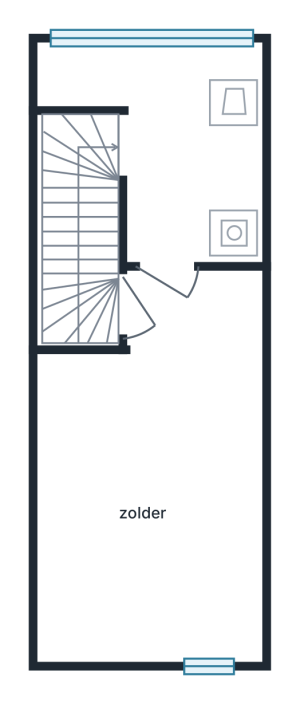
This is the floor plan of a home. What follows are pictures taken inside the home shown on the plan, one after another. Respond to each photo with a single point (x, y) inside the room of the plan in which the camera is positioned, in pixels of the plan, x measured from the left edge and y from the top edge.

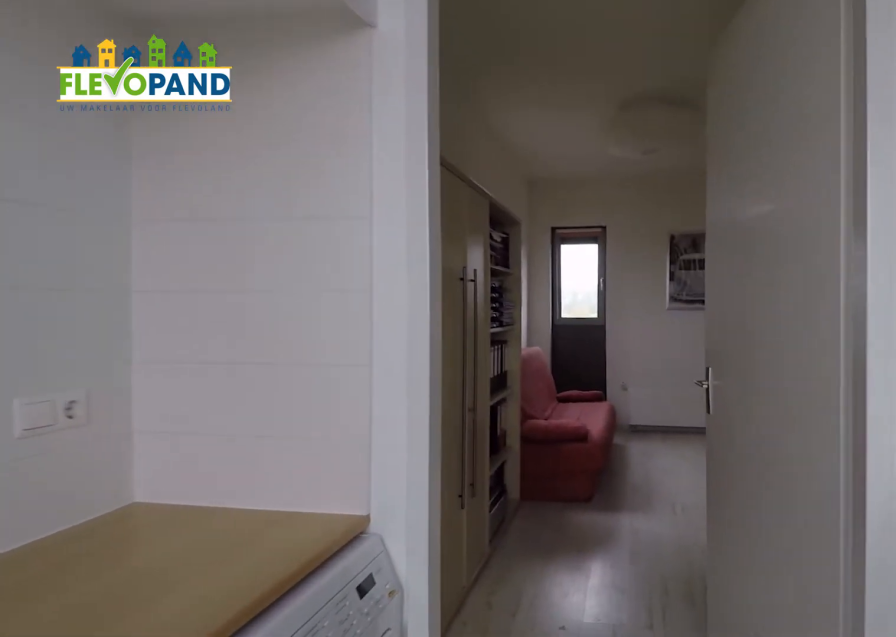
(164, 131)
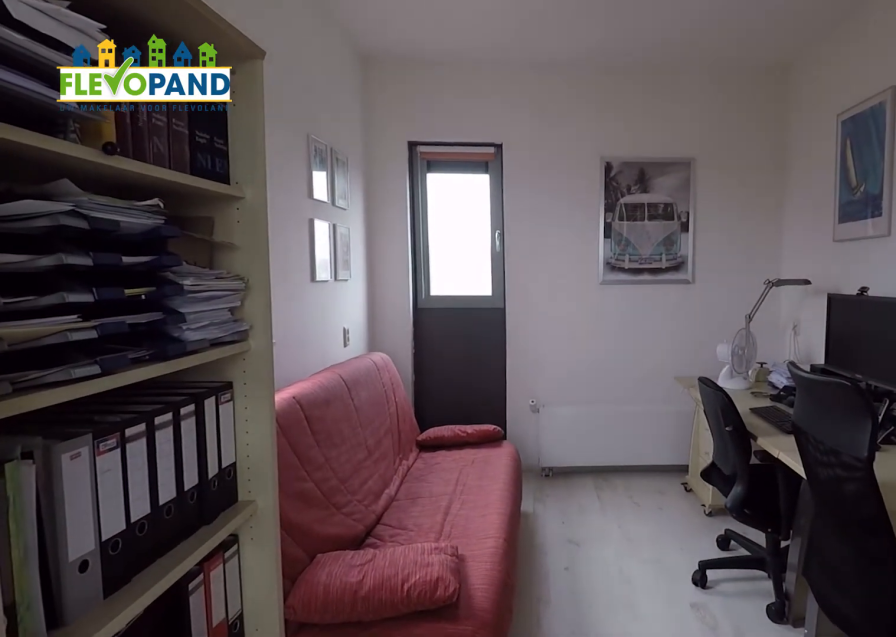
(147, 541)
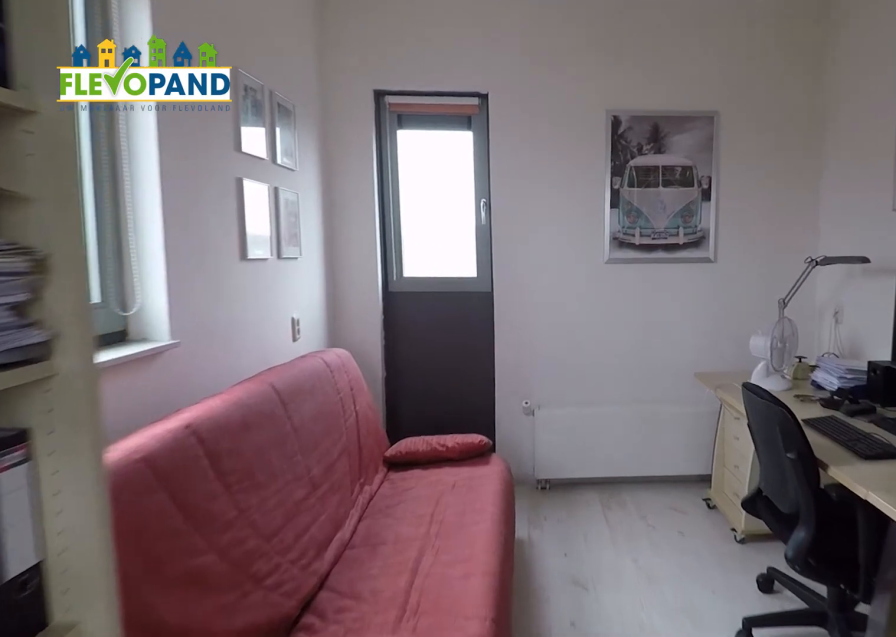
(147, 541)
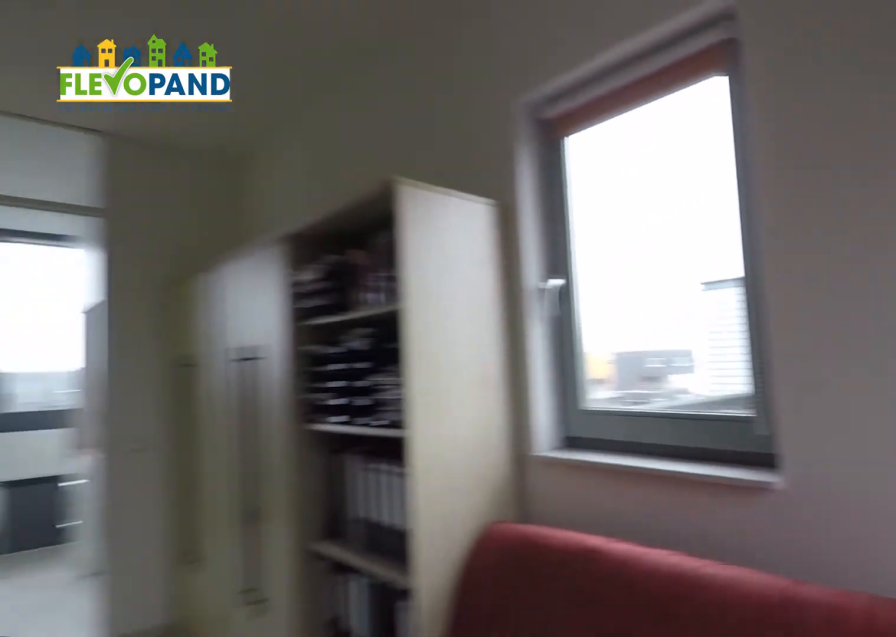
(147, 541)
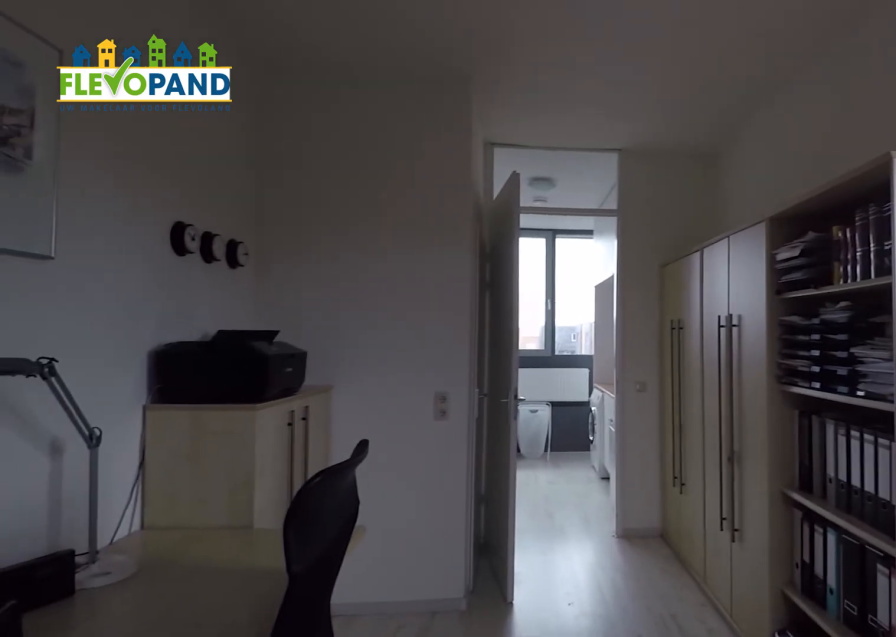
(147, 541)
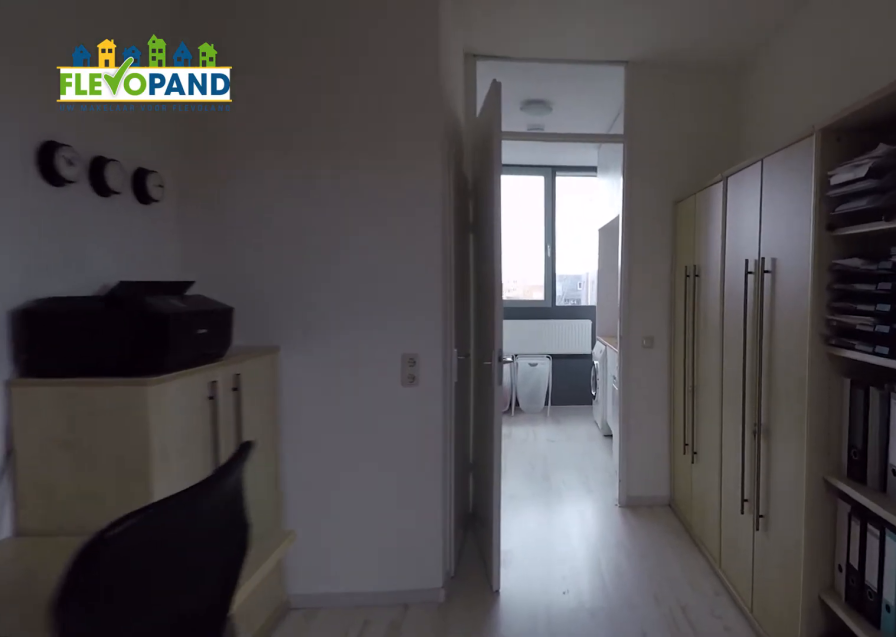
(147, 541)
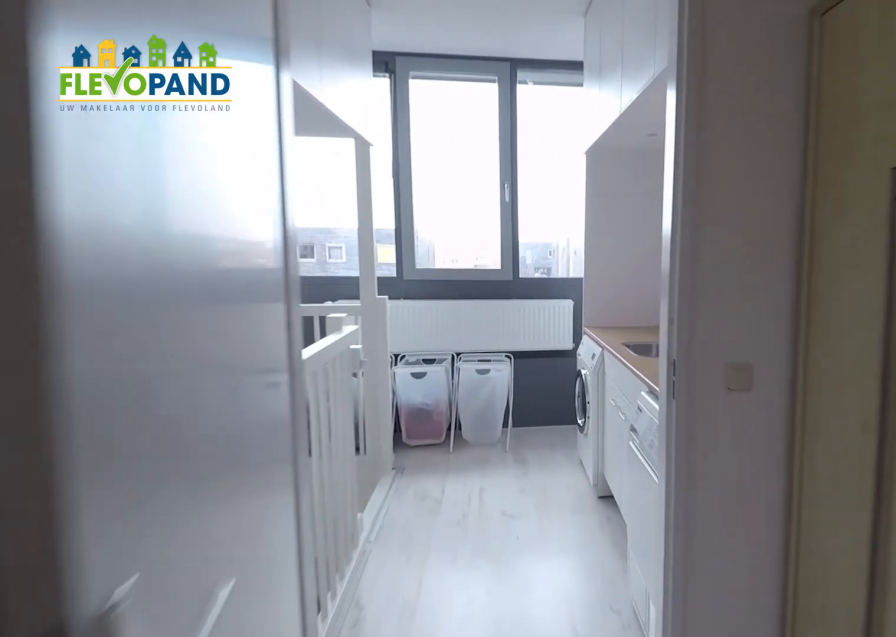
(147, 541)
